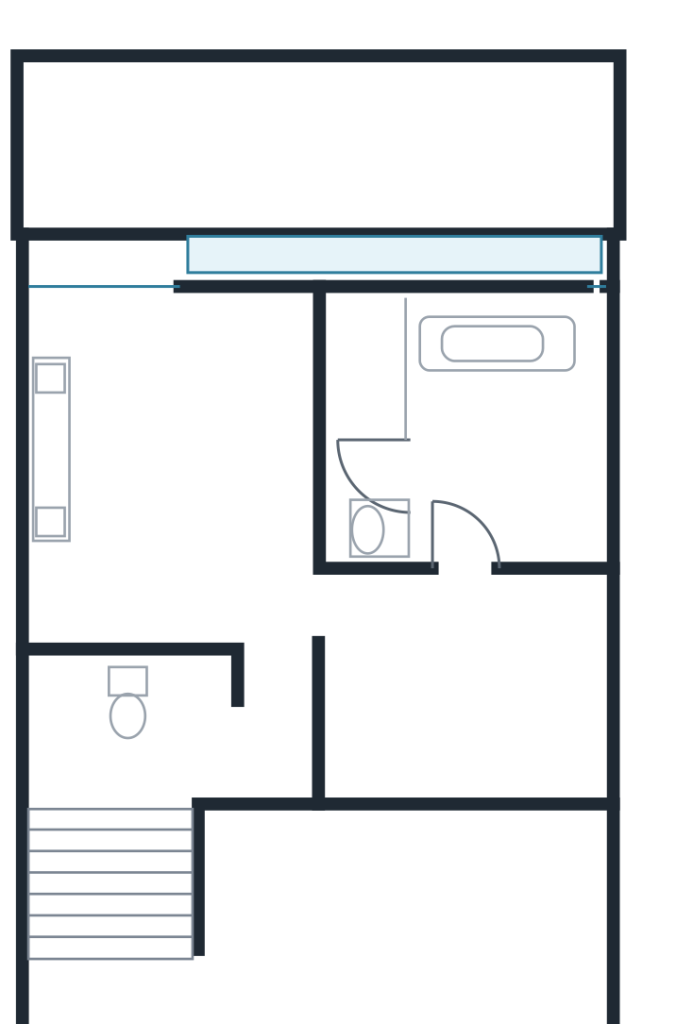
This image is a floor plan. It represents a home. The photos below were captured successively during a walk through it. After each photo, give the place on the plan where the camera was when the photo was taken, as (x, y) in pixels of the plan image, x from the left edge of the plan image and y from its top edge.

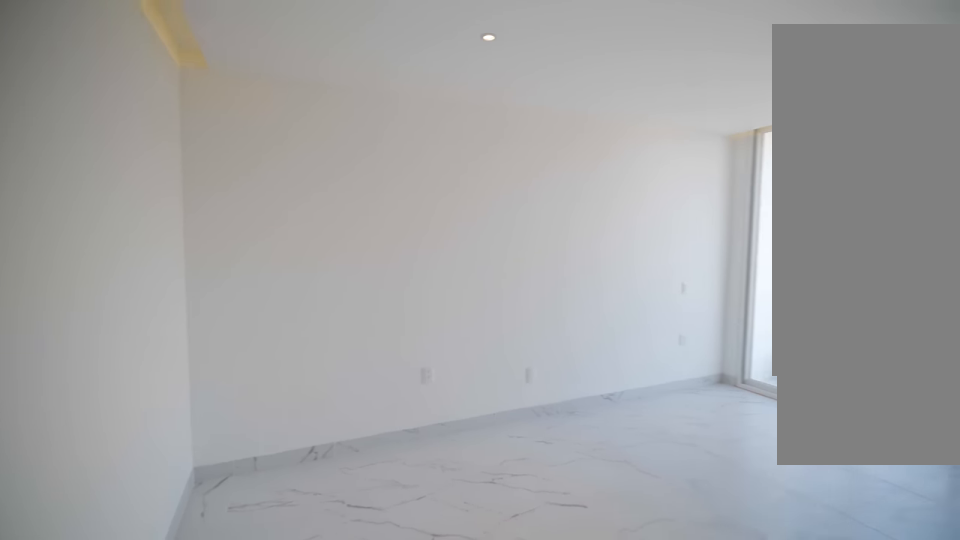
(272, 628)
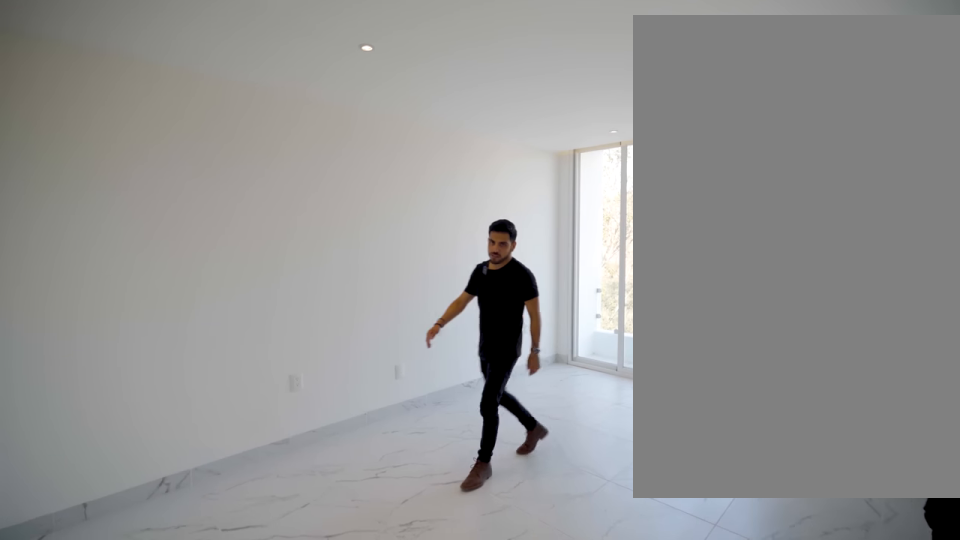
(273, 616)
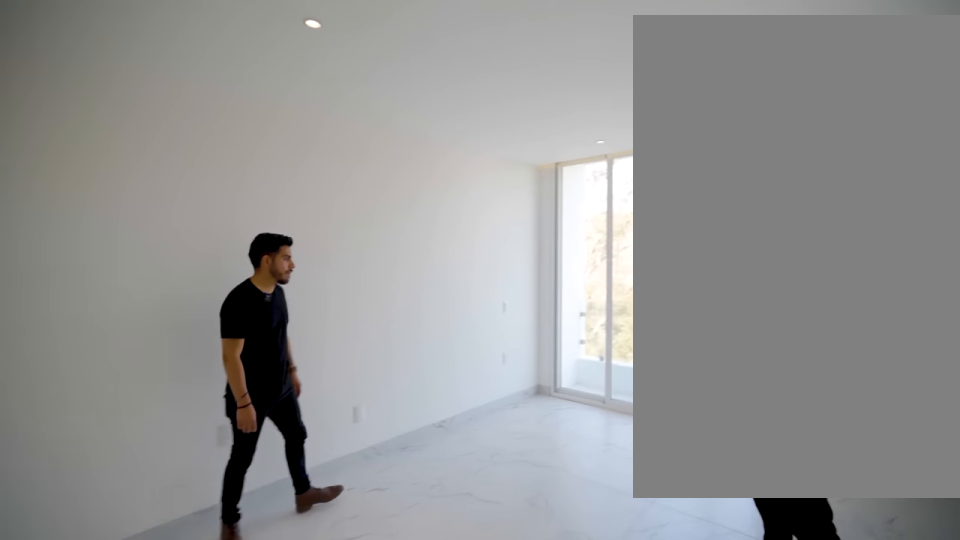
(273, 616)
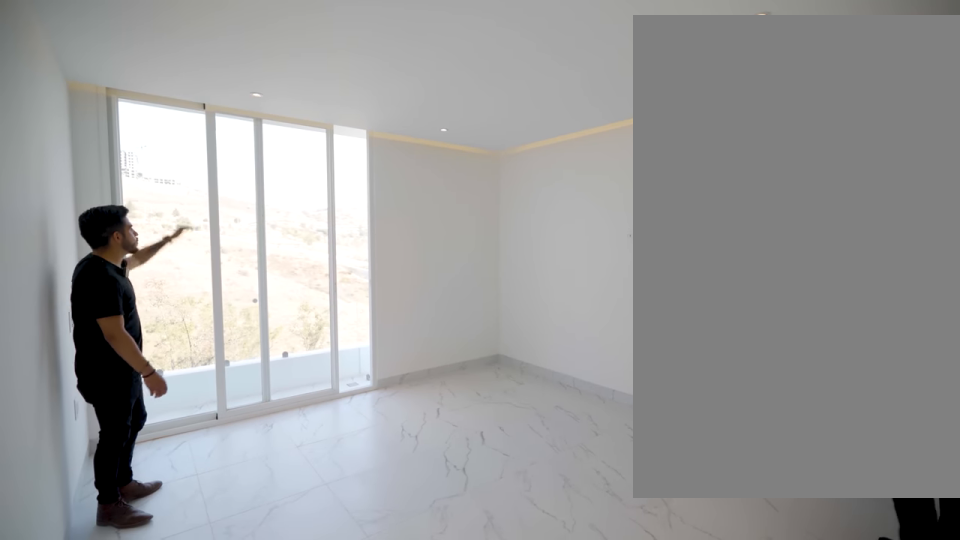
(126, 611)
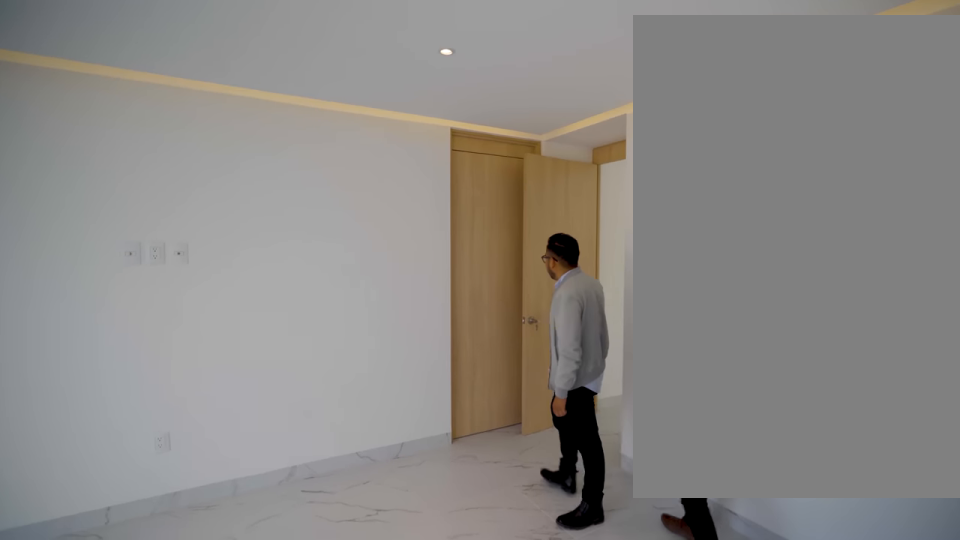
(94, 410)
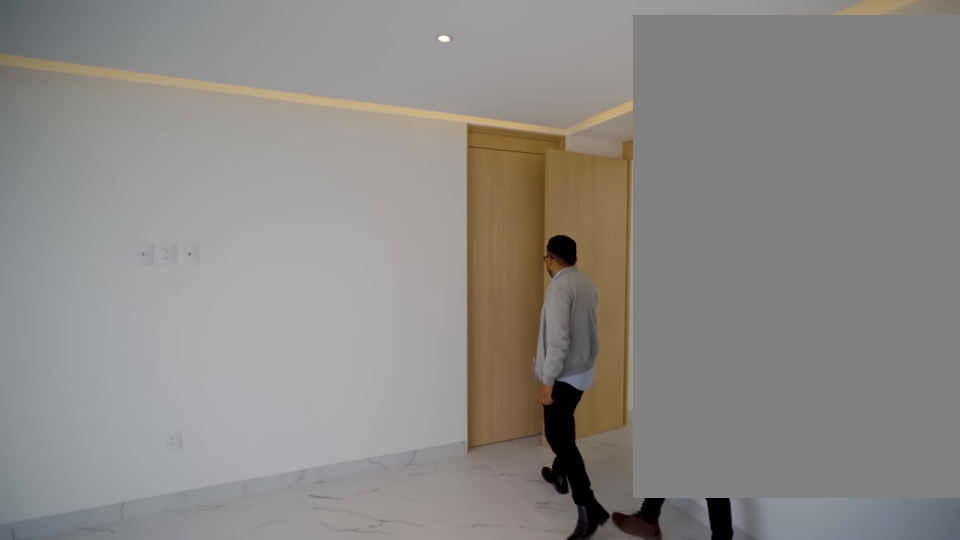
(106, 410)
